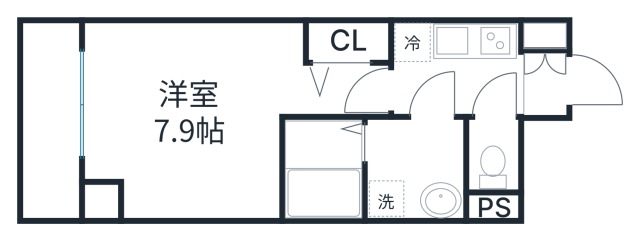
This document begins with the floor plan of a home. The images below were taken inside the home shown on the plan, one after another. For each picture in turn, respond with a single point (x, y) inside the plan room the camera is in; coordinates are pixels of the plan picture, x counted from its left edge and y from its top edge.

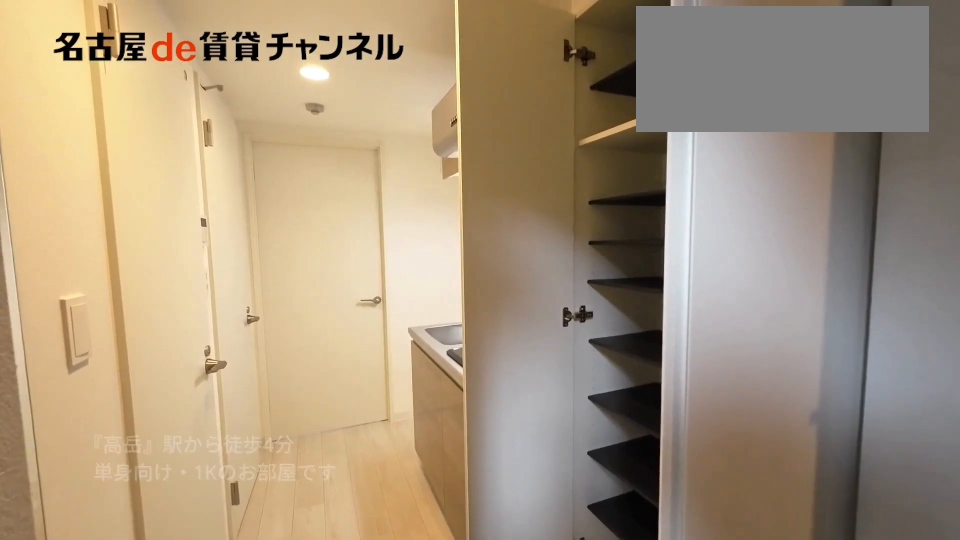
(545, 68)
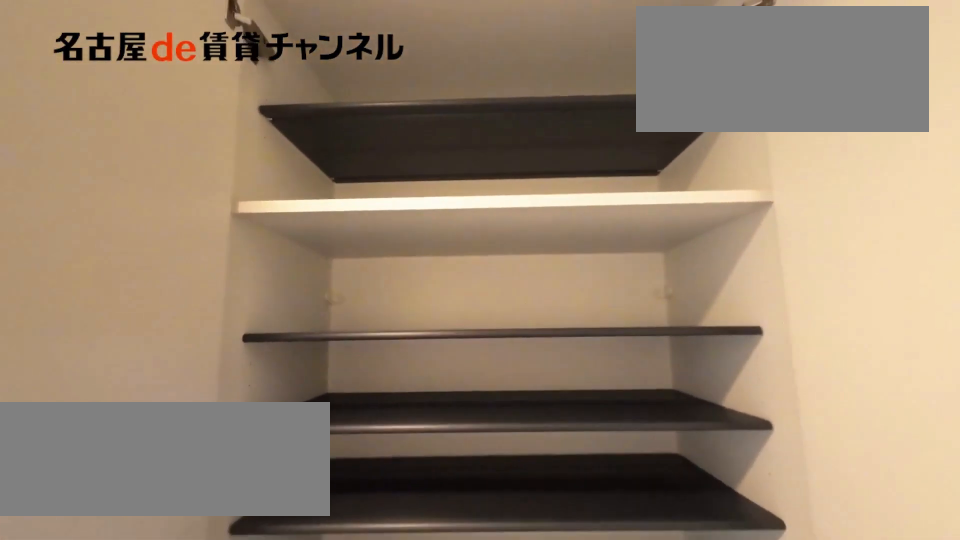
(545, 68)
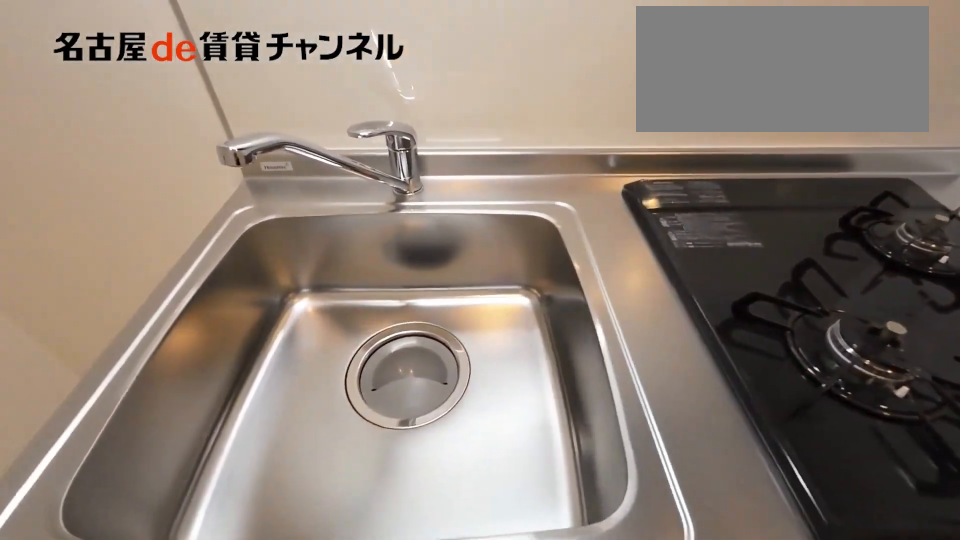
(456, 53)
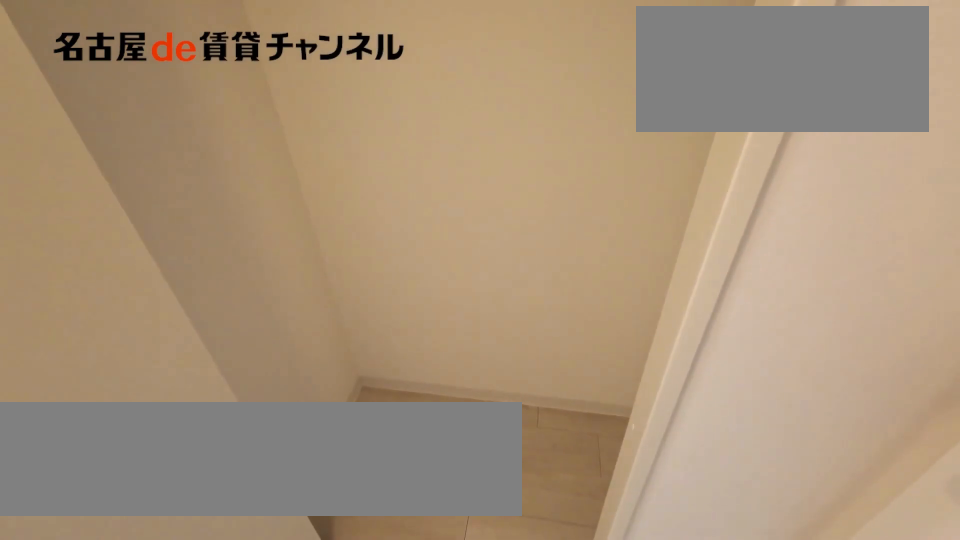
(349, 41)
